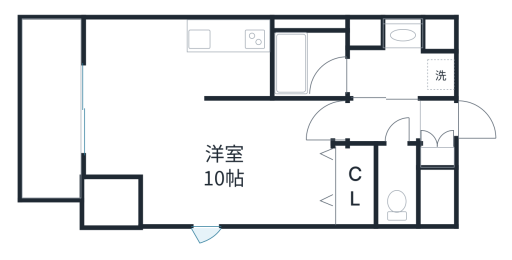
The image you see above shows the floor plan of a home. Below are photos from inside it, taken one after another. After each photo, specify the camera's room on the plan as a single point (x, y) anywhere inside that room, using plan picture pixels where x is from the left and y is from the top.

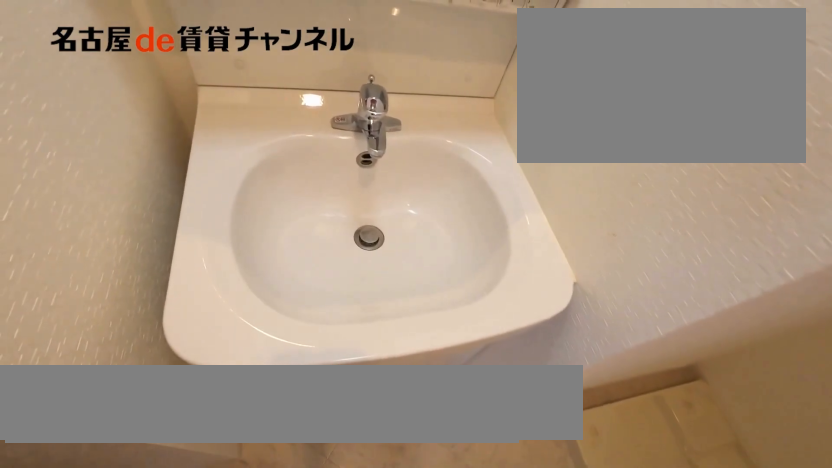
(400, 57)
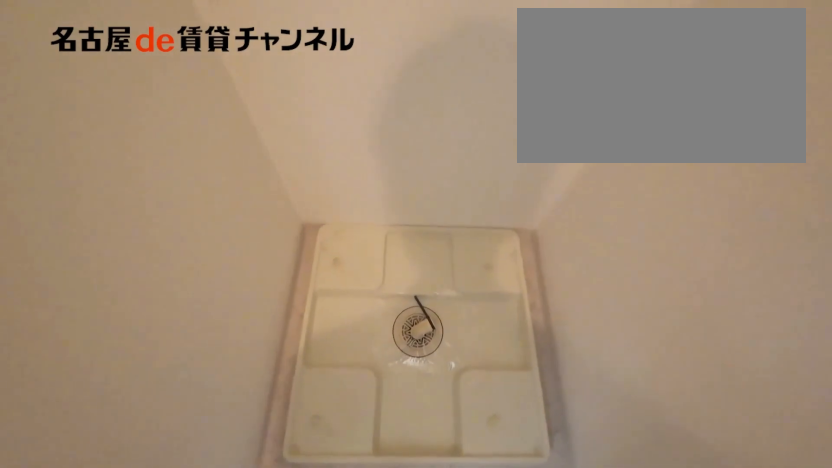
(400, 57)
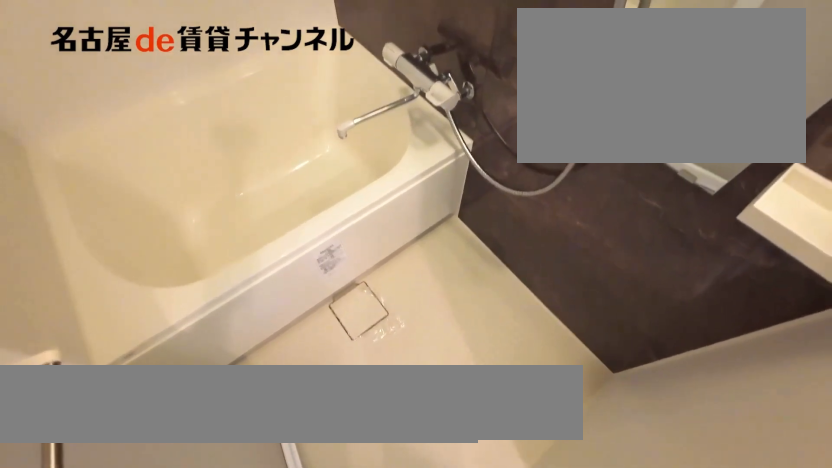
(311, 57)
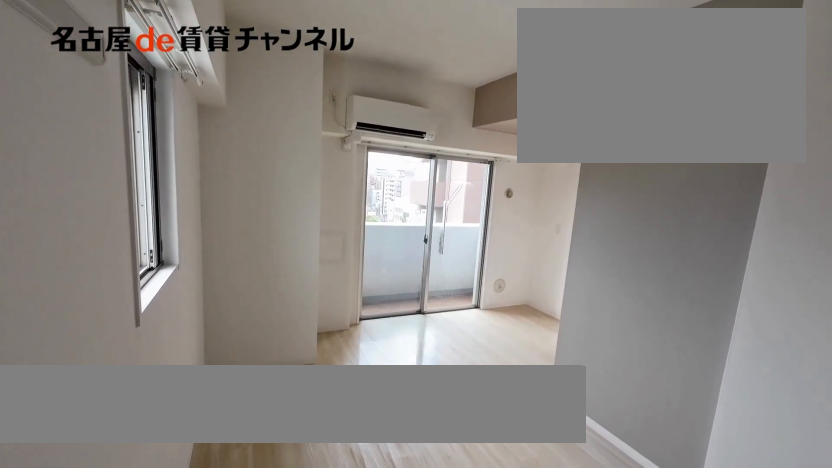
(232, 171)
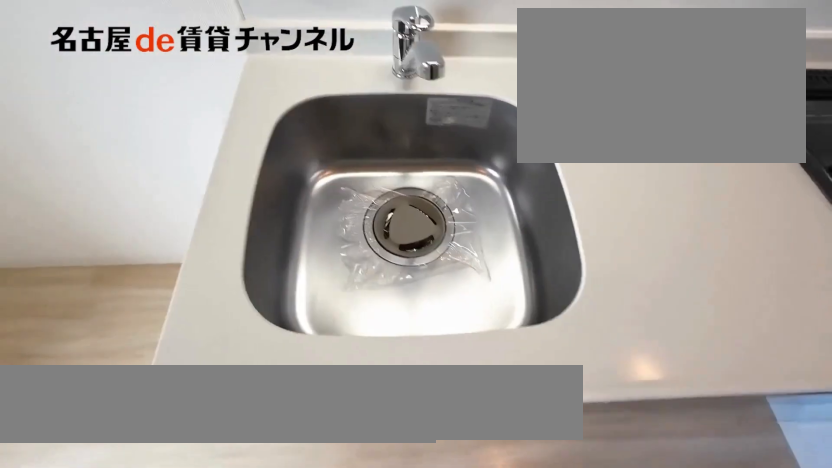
(229, 57)
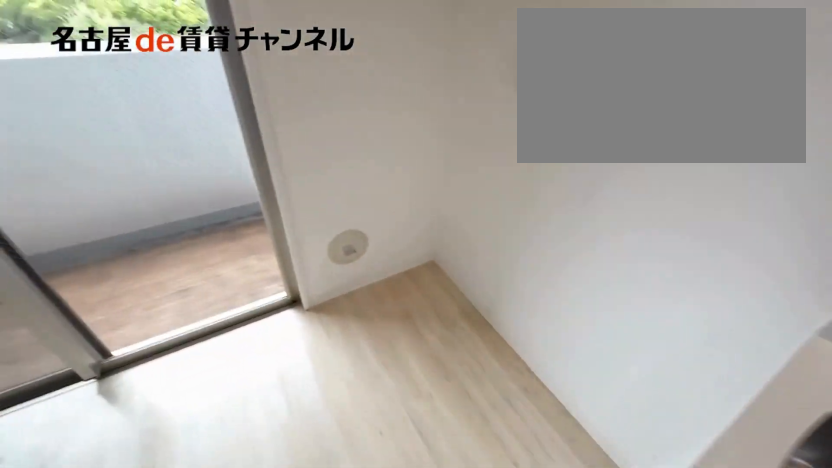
(135, 58)
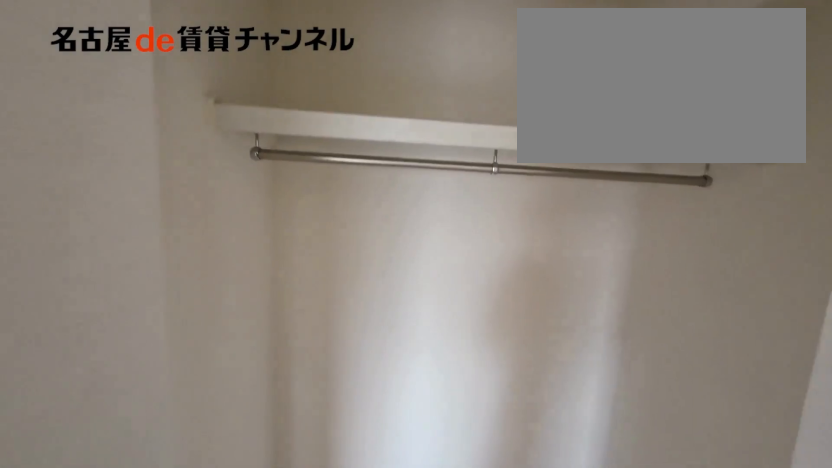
(355, 185)
